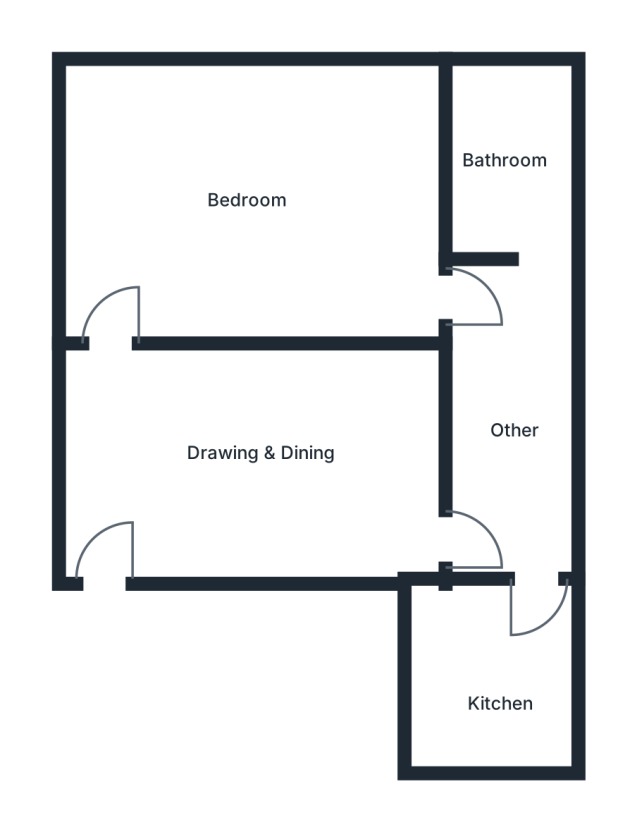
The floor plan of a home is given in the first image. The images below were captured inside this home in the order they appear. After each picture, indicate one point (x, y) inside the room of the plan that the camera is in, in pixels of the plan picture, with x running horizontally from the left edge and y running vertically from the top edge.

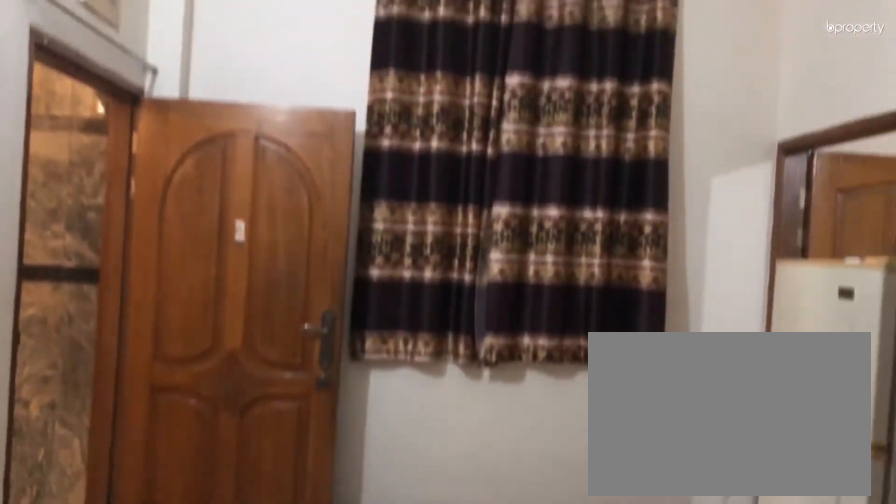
(323, 430)
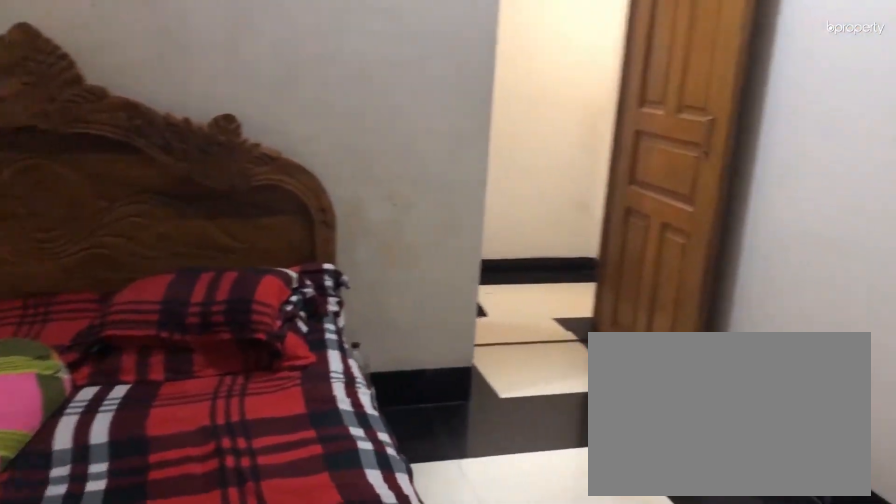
(255, 221)
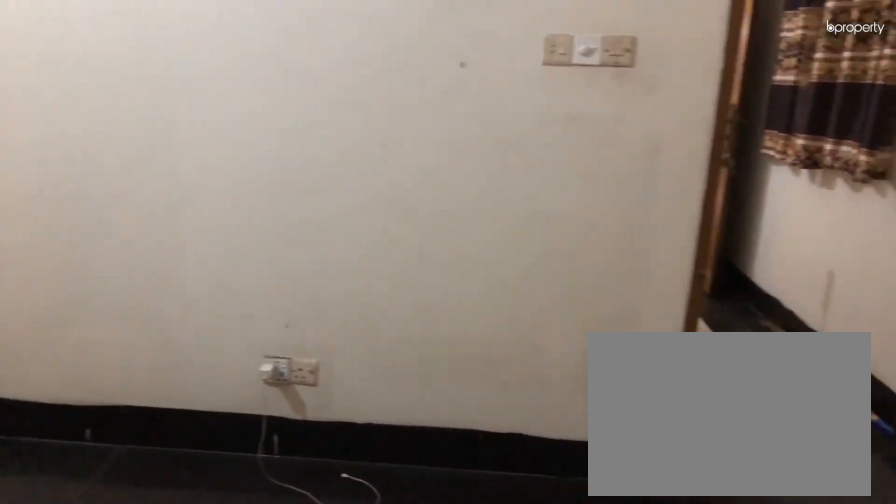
(255, 221)
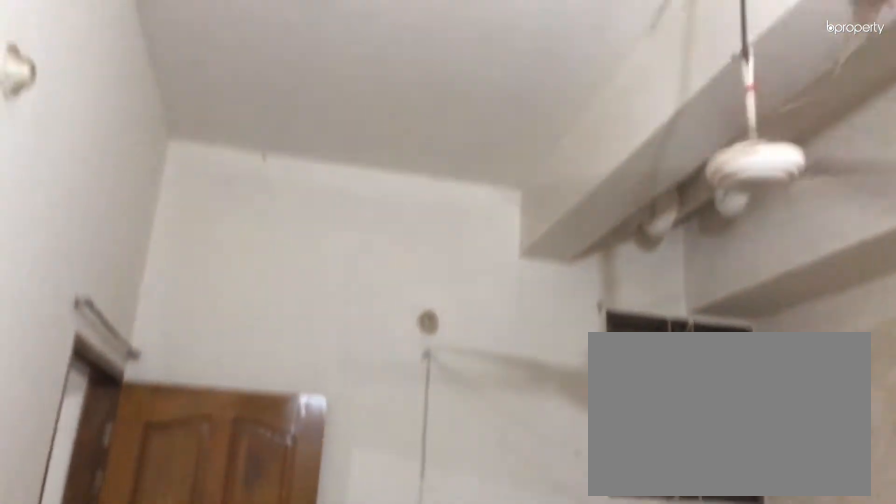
(256, 221)
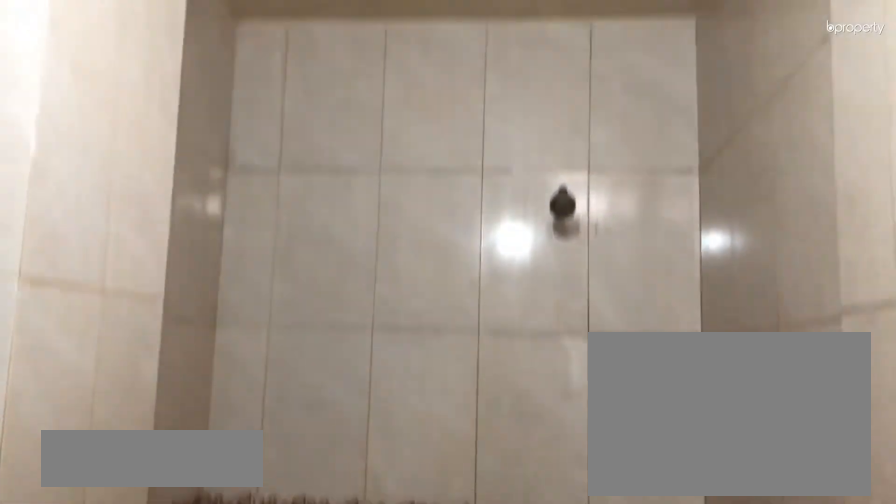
(508, 180)
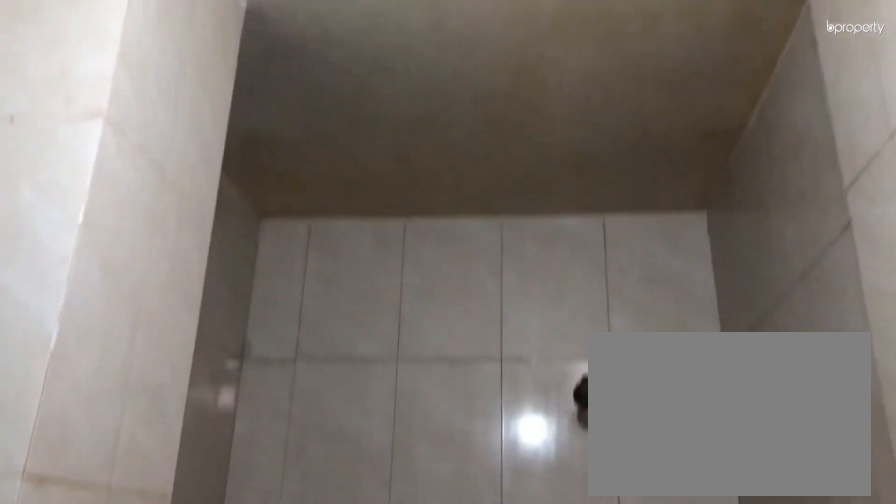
(508, 180)
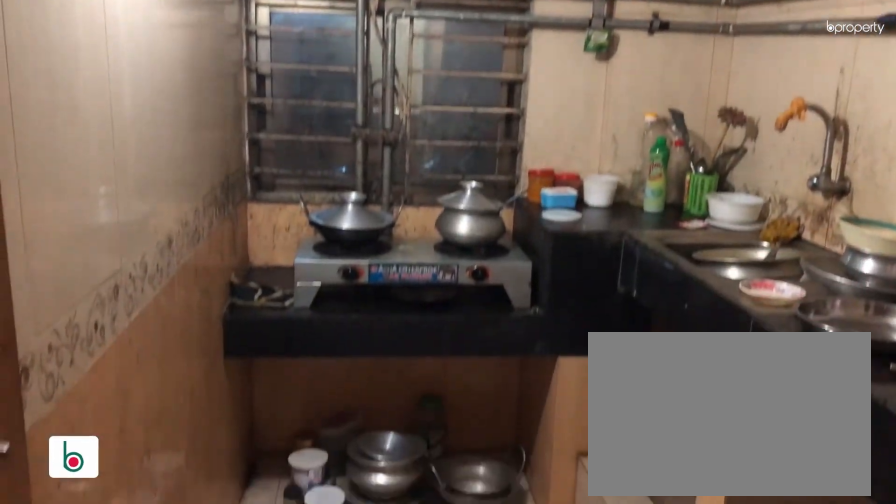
(483, 693)
